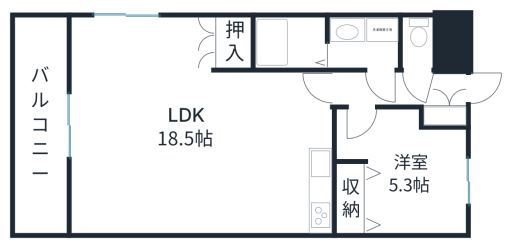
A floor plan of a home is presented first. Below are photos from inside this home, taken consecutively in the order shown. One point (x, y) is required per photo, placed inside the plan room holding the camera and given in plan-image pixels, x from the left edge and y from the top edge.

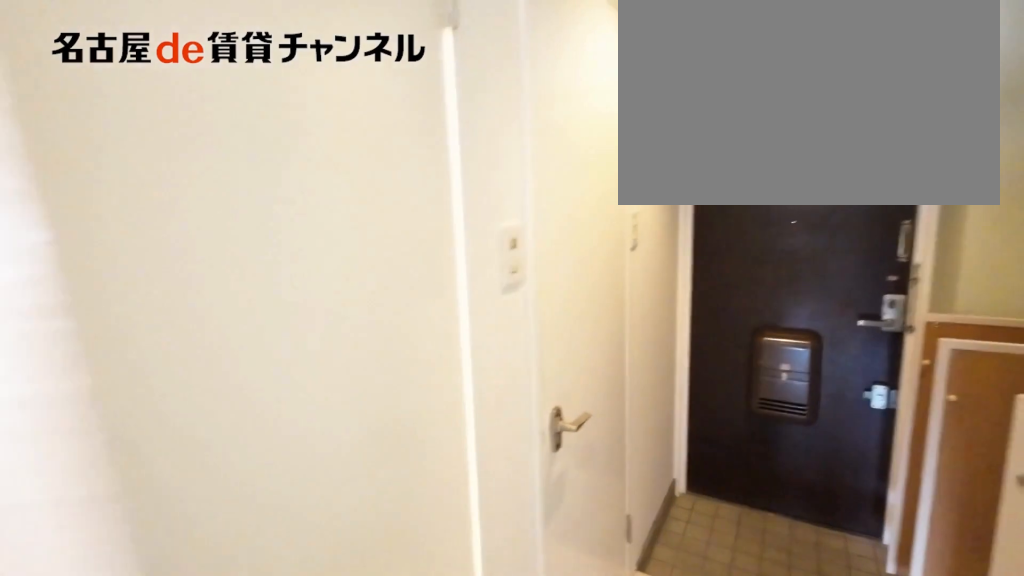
(380, 88)
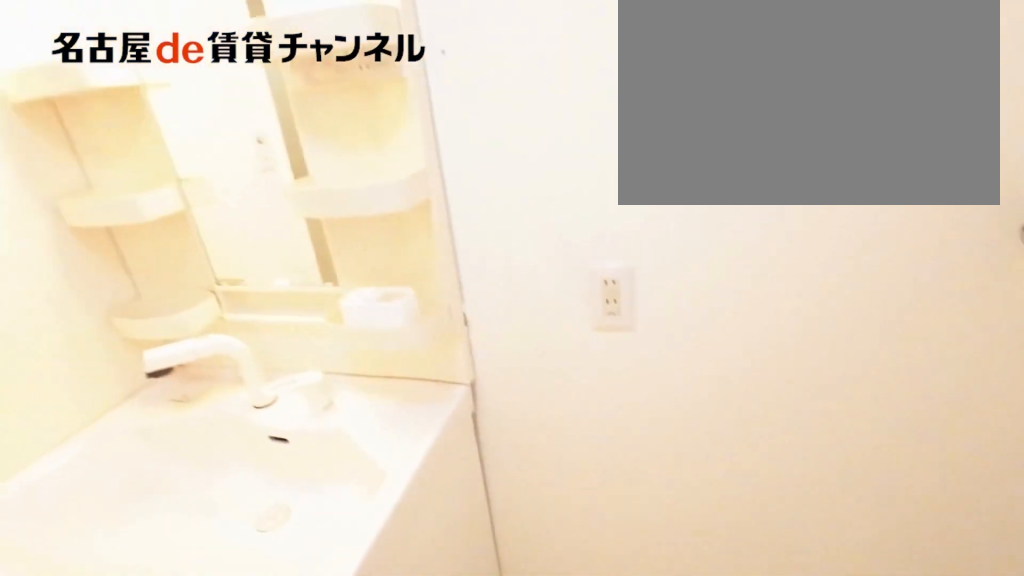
(364, 41)
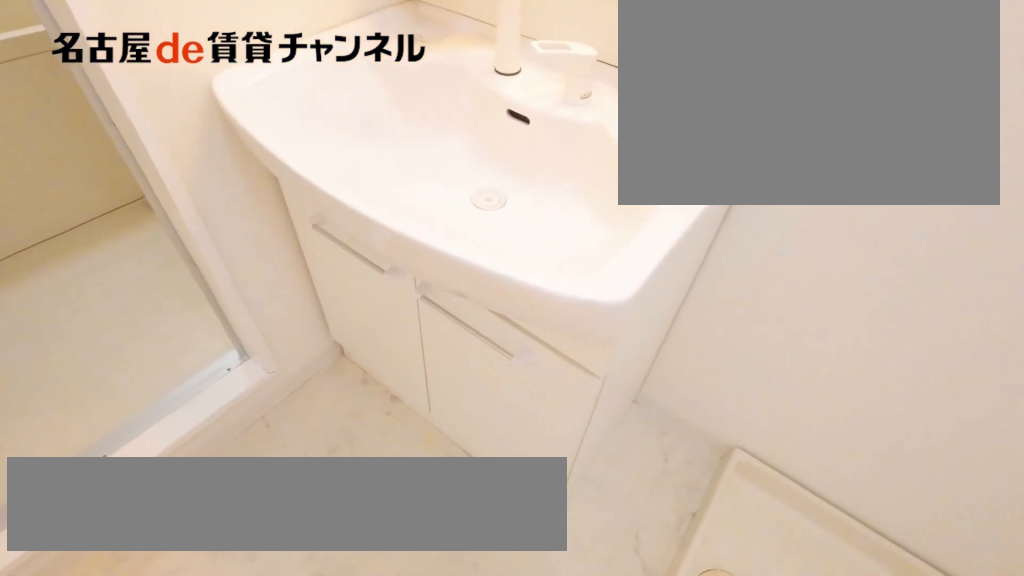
(364, 41)
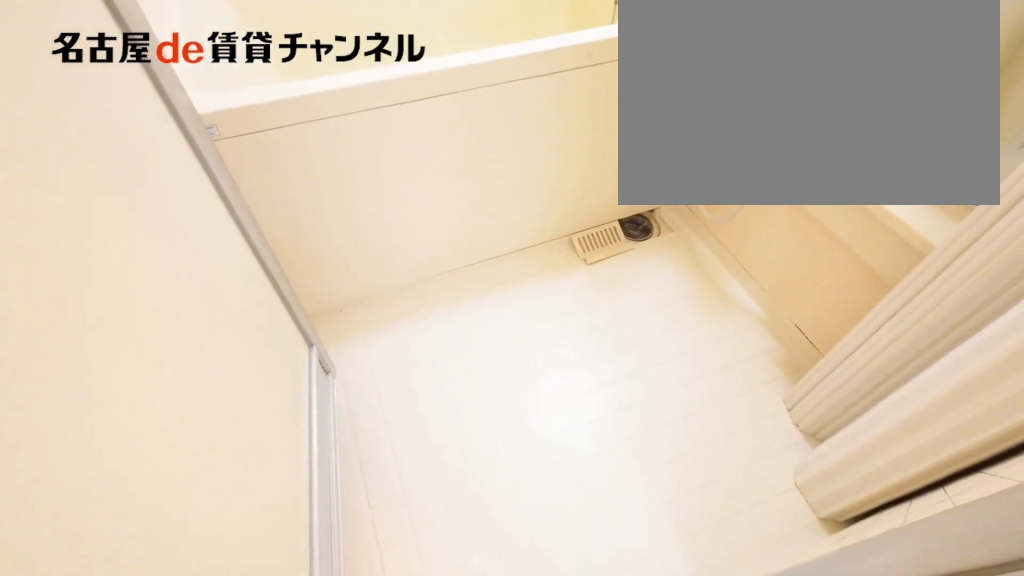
(291, 43)
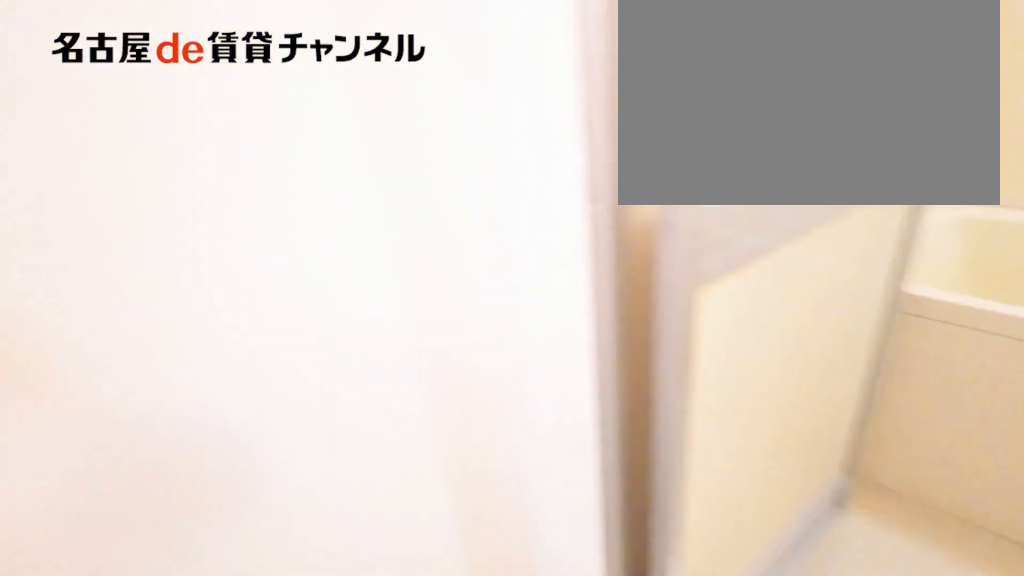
(291, 43)
